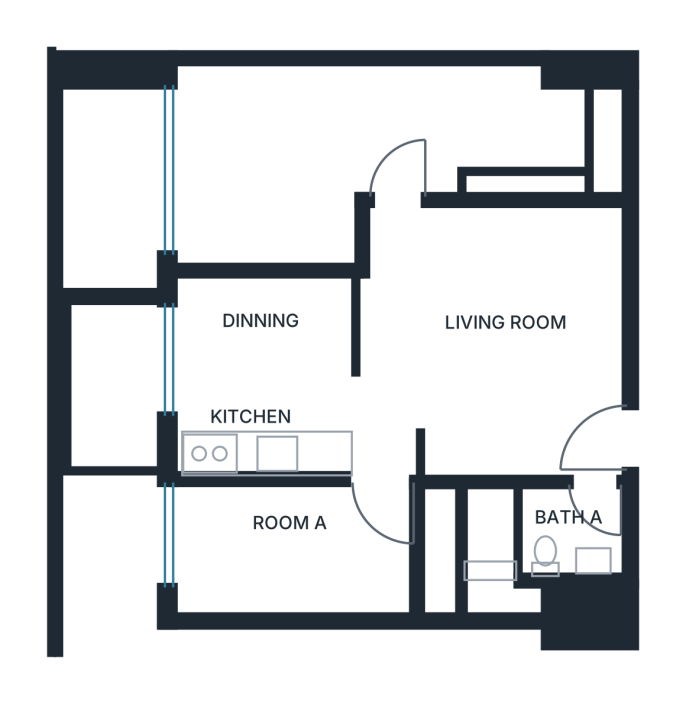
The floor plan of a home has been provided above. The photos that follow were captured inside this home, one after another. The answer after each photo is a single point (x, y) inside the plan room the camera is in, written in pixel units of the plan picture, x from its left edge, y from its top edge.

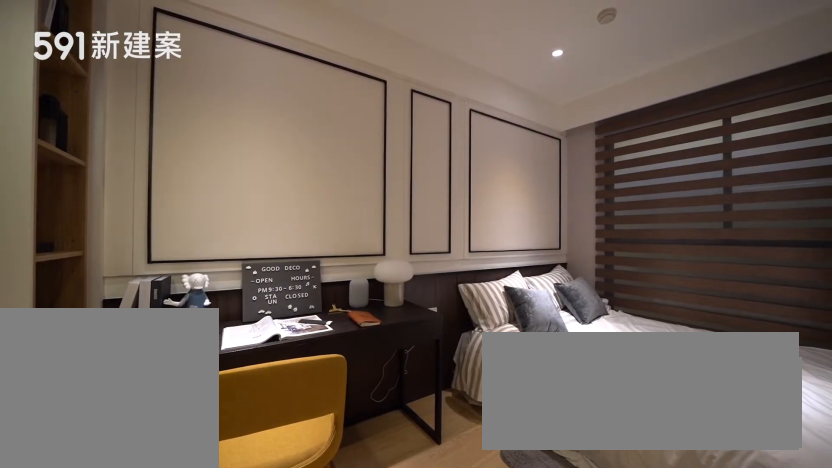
(314, 551)
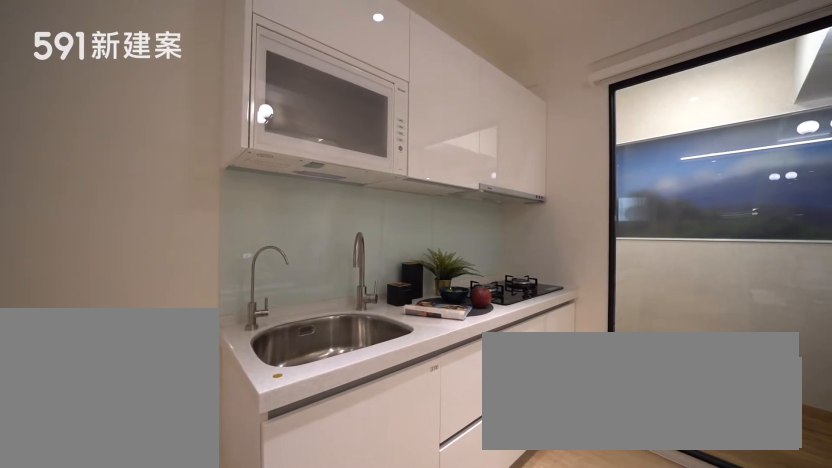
(256, 431)
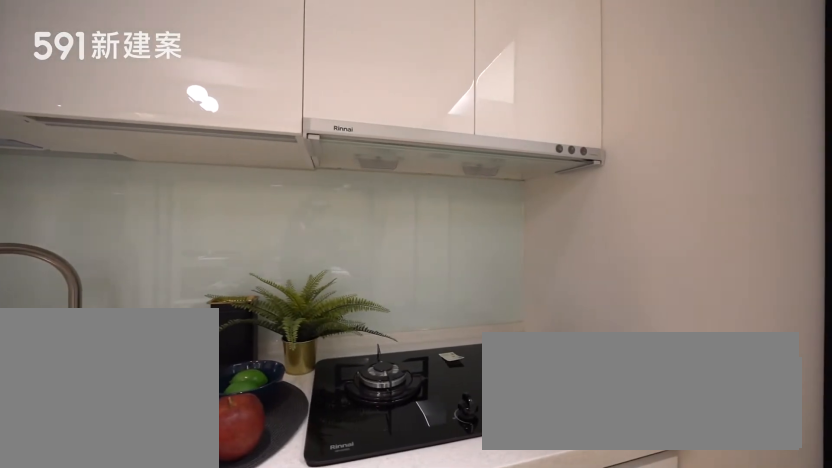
(256, 431)
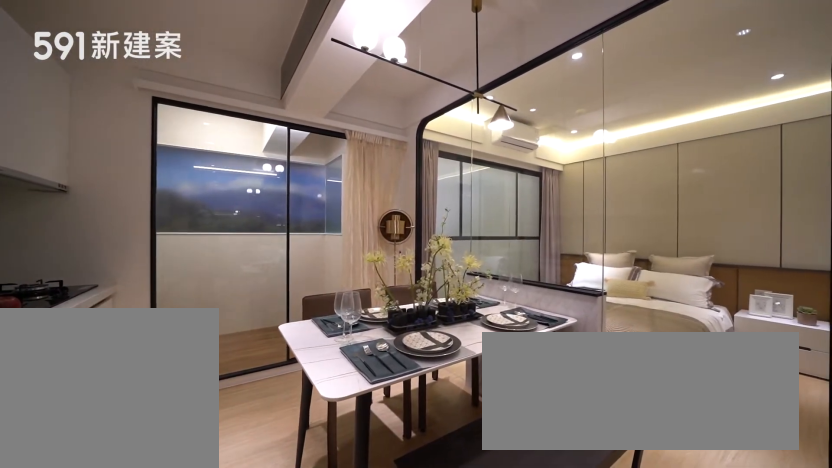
(262, 337)
